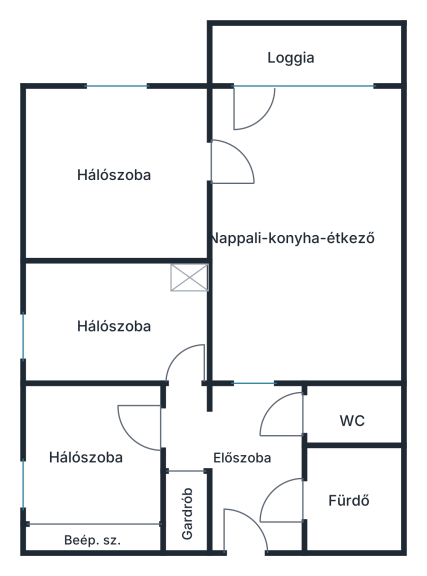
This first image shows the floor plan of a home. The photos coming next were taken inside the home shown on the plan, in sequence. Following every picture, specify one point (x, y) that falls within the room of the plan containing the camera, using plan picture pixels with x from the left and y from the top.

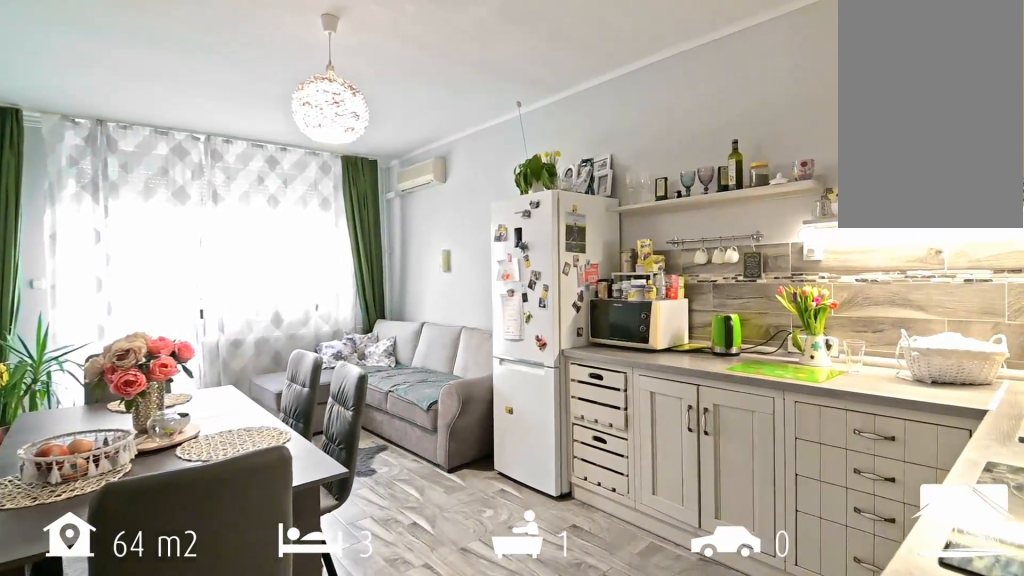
(309, 239)
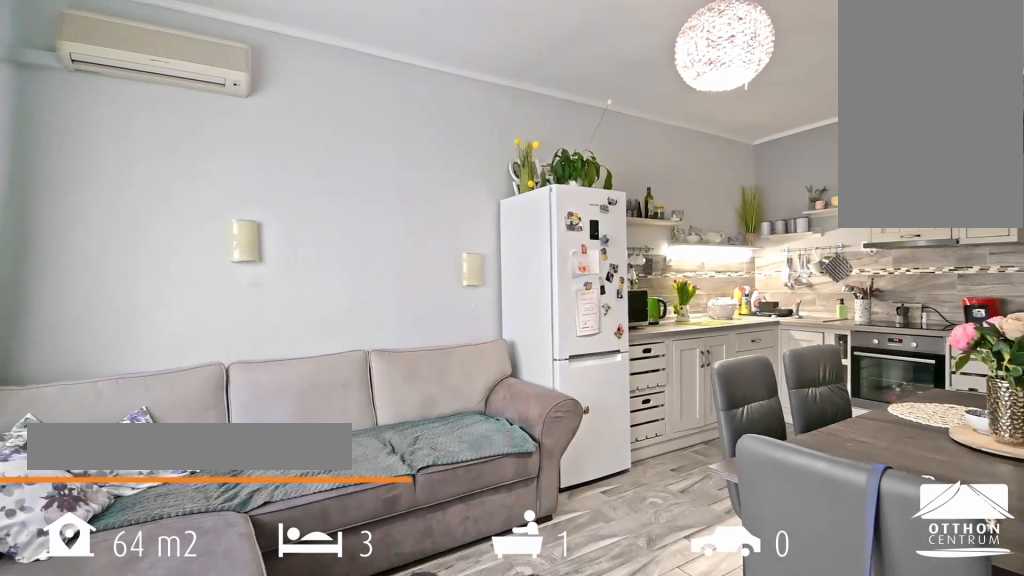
(309, 239)
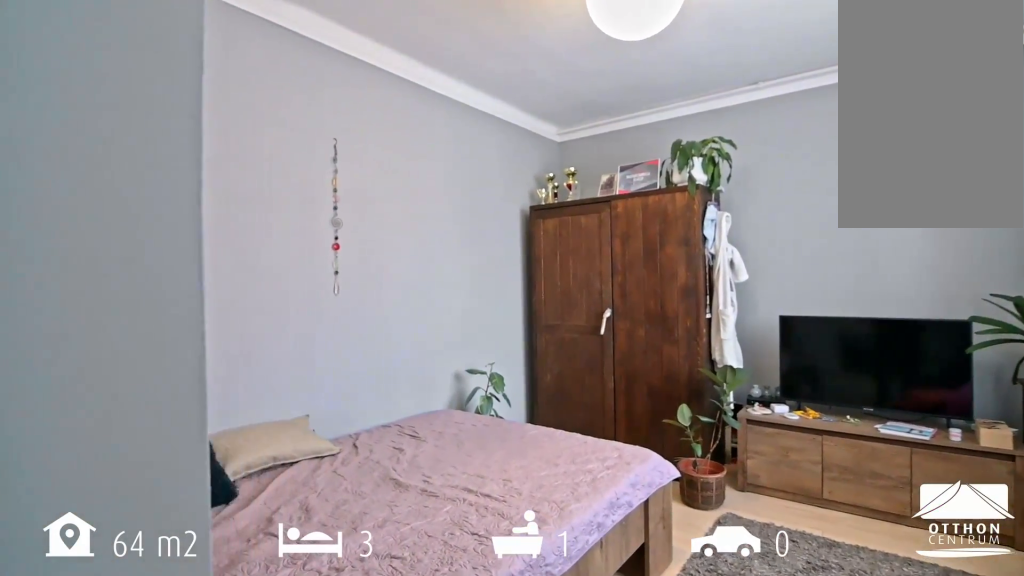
(117, 176)
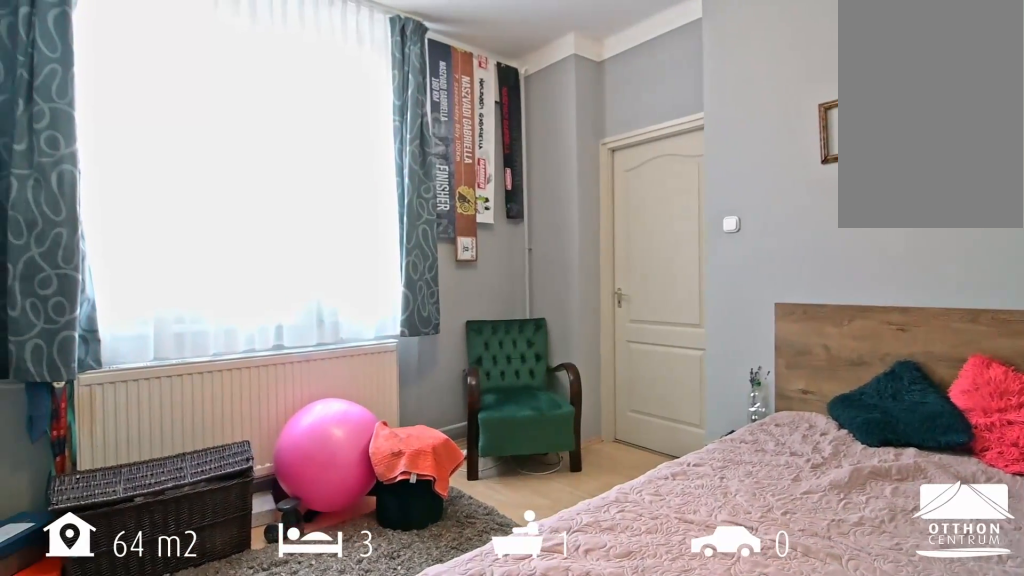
(117, 176)
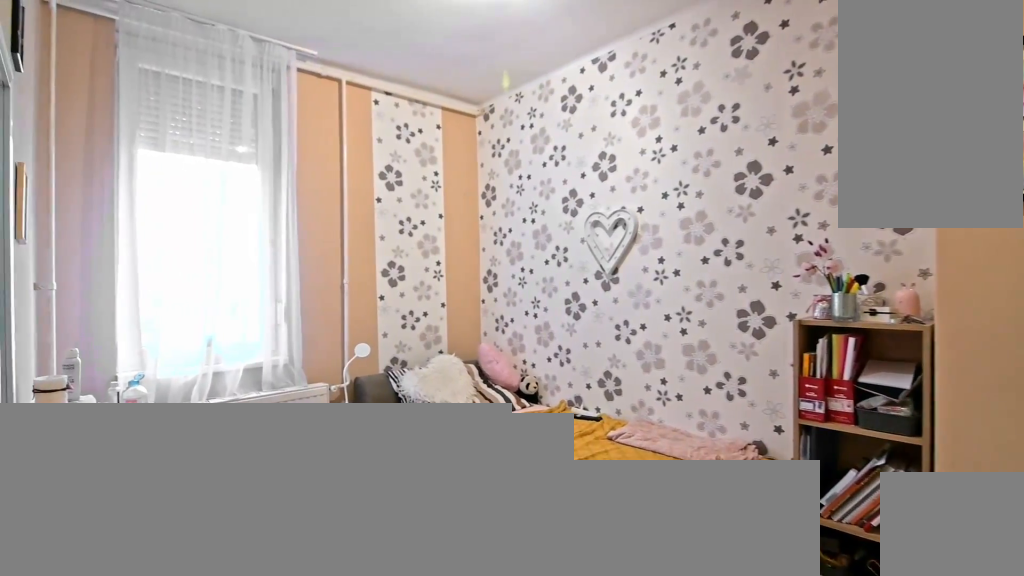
(121, 326)
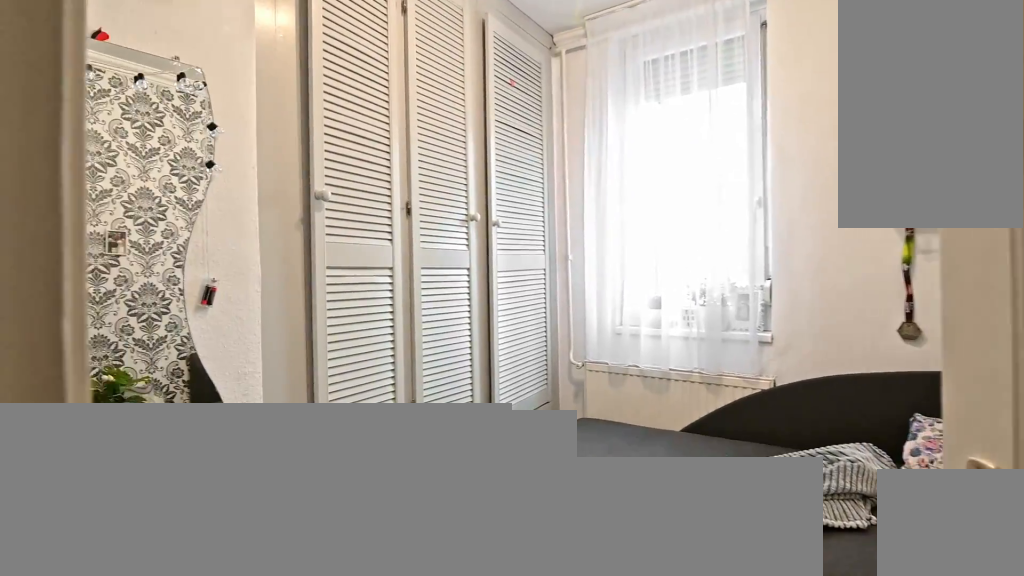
(92, 459)
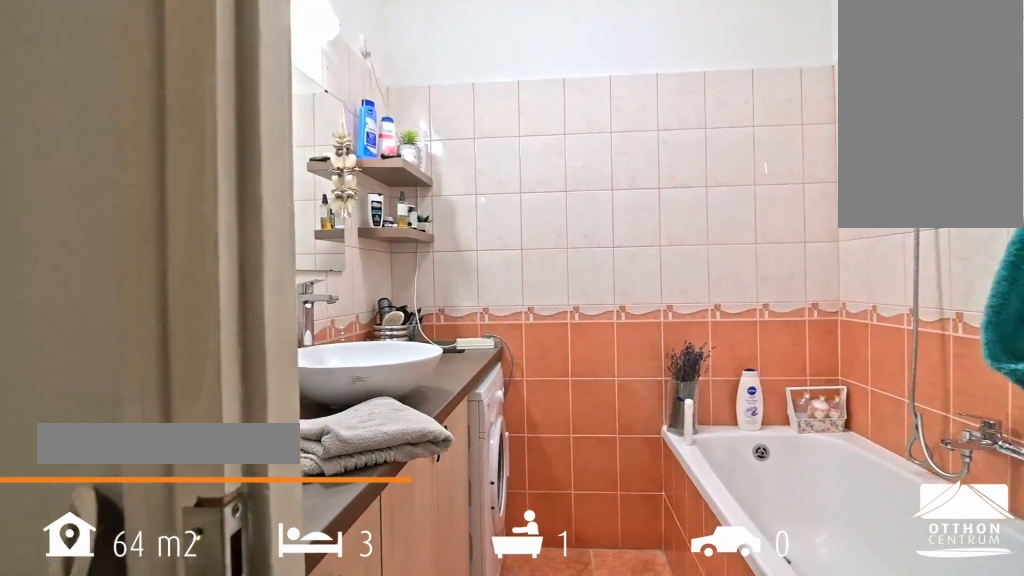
(351, 497)
